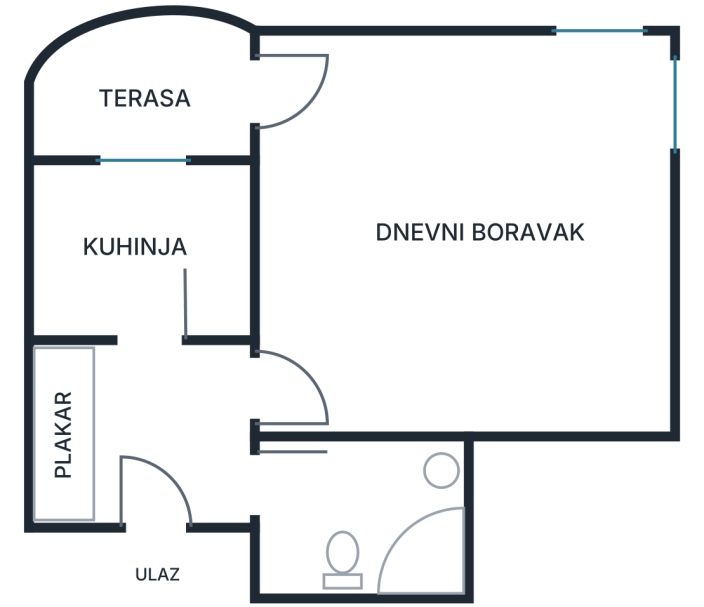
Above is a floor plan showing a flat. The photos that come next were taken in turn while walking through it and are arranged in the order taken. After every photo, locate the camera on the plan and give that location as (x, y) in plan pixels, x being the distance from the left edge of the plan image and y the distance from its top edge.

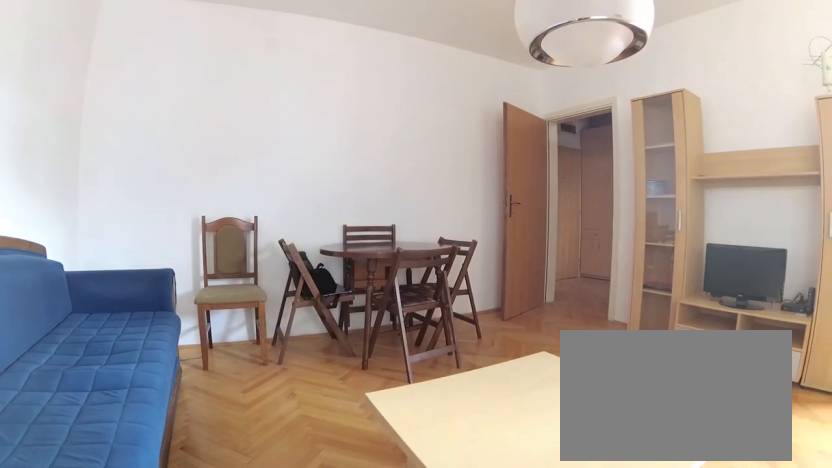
(536, 157)
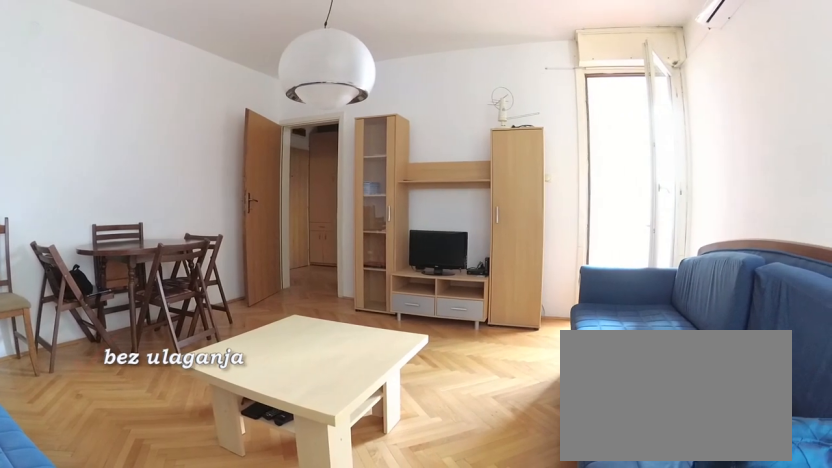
(611, 116)
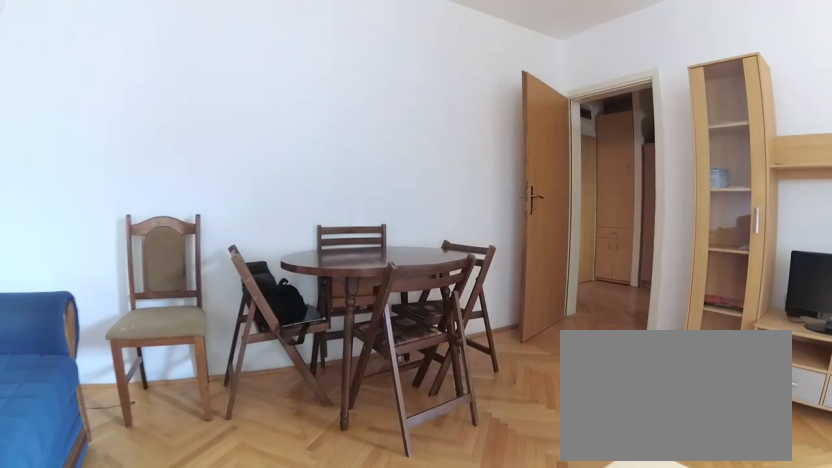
(502, 223)
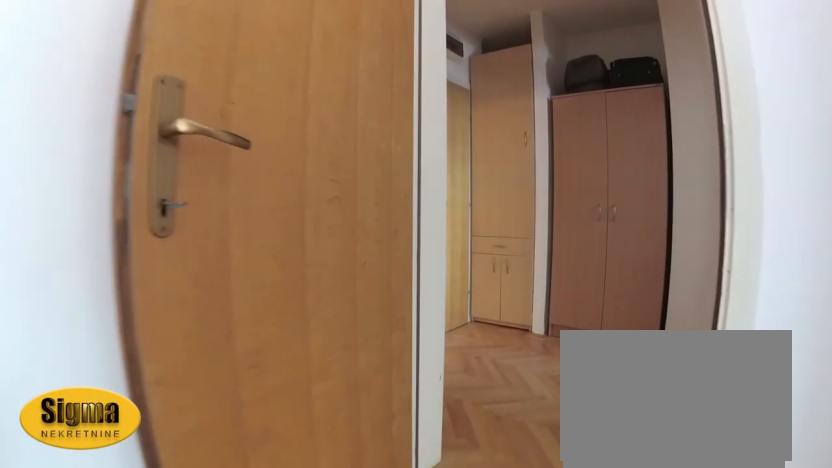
(367, 360)
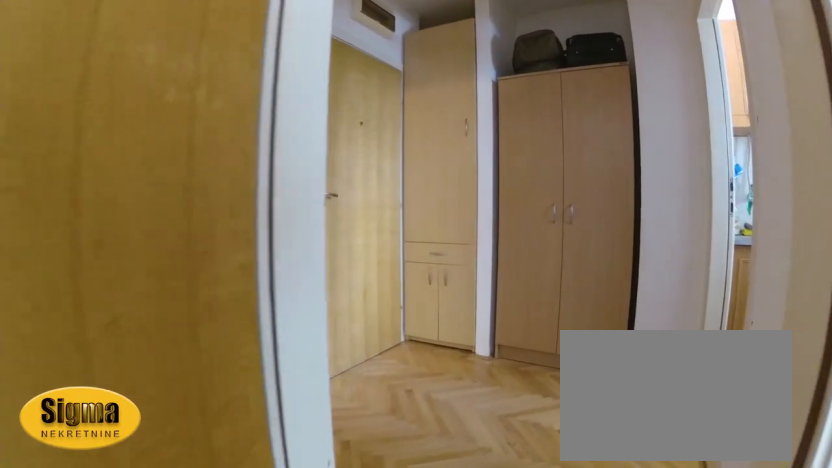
(341, 374)
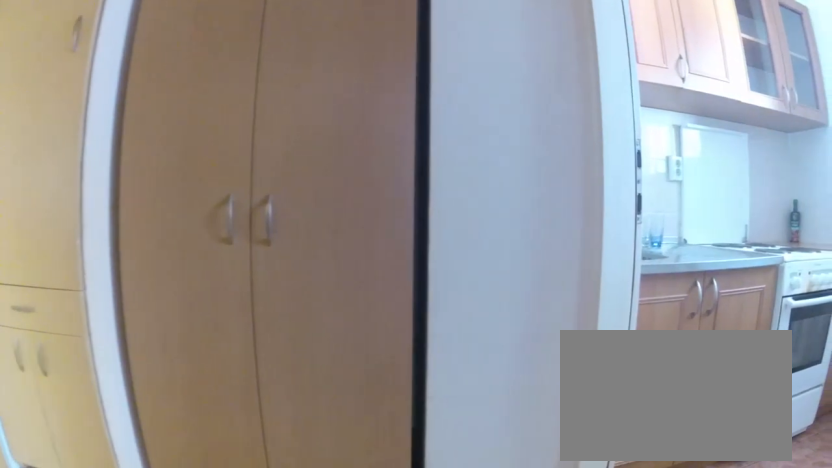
(232, 380)
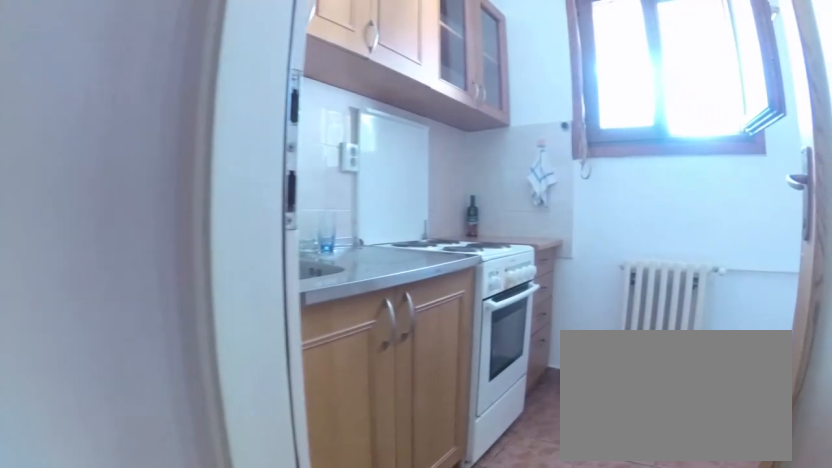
(192, 382)
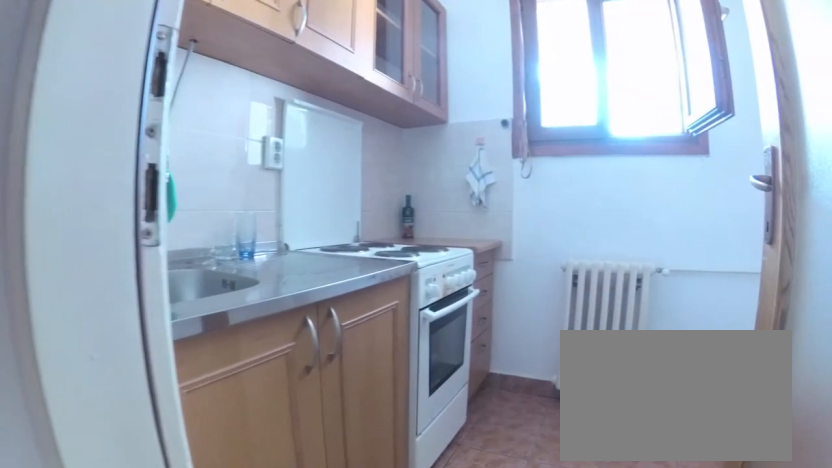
(176, 381)
